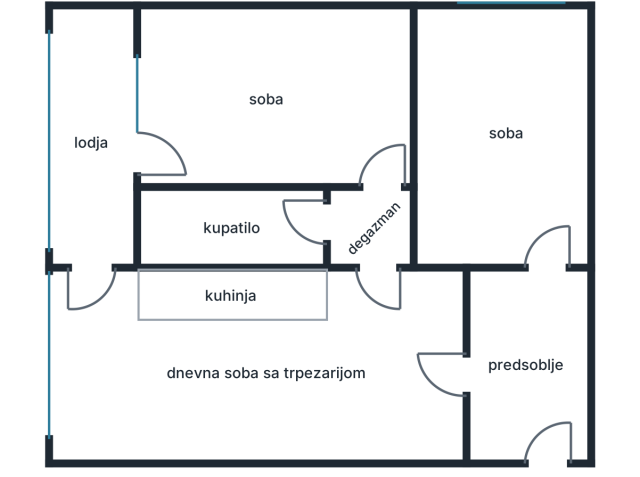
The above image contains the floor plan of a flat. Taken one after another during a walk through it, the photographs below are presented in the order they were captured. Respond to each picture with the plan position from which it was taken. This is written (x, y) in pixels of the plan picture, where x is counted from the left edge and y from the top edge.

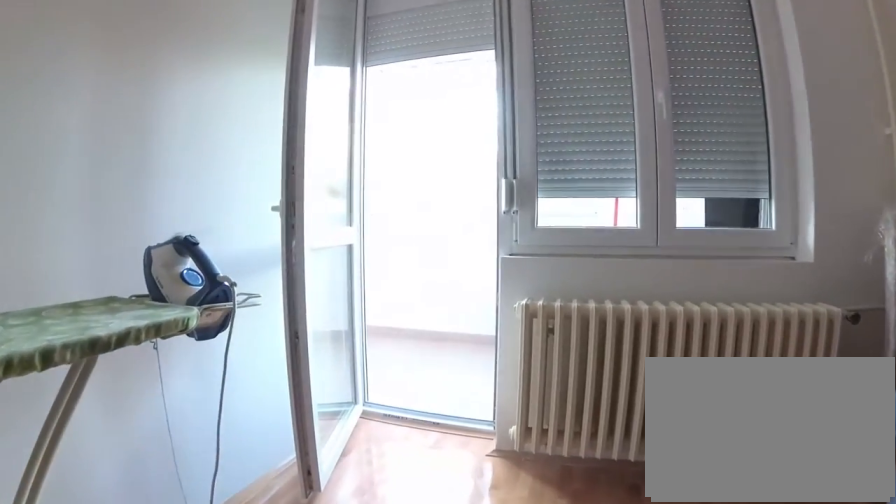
(310, 141)
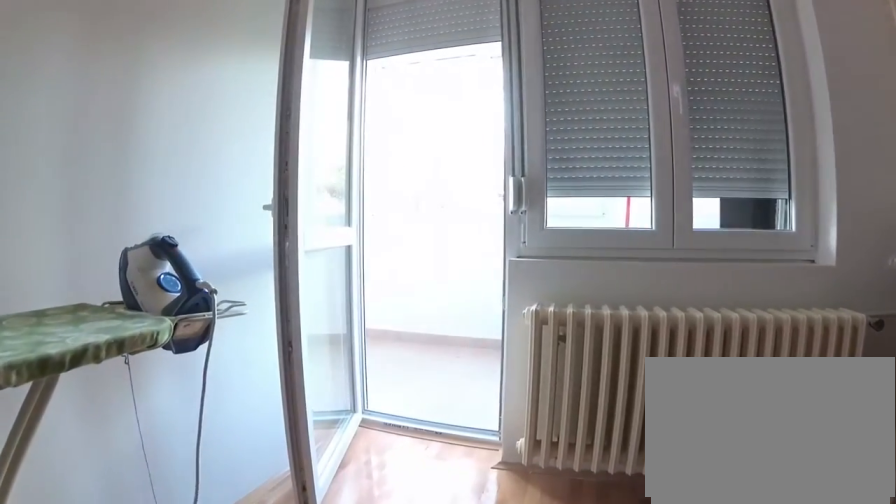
(300, 142)
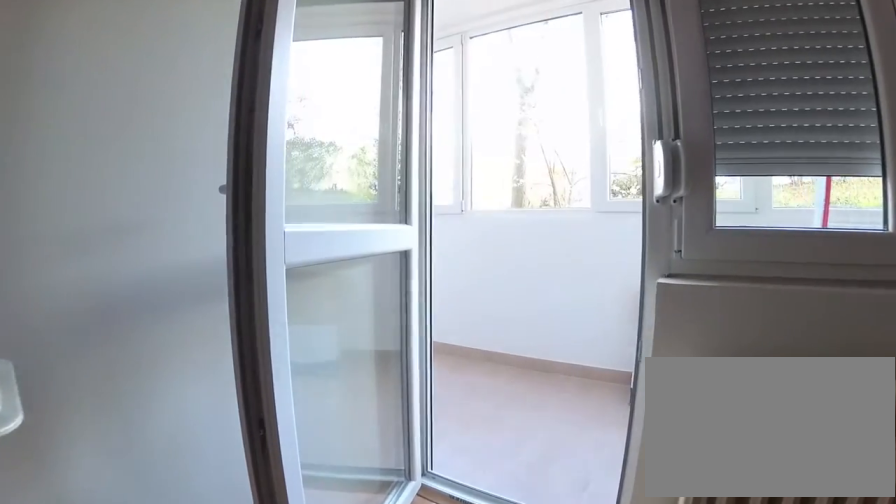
(244, 145)
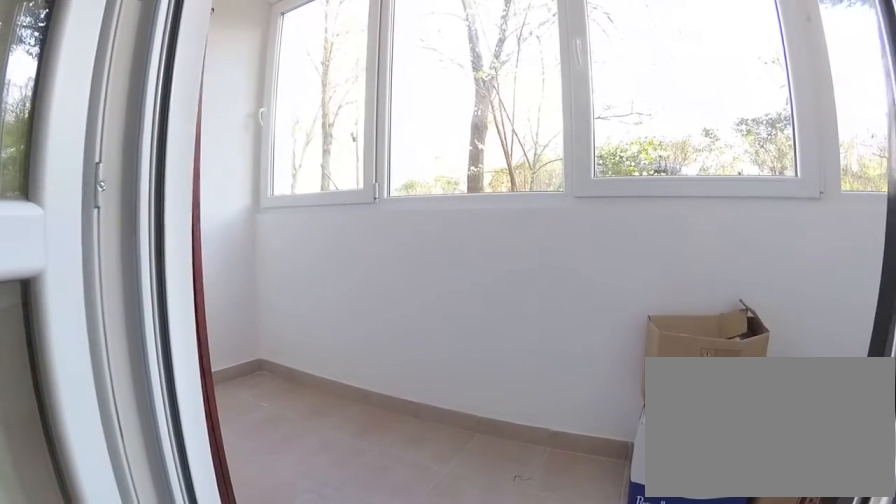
(156, 147)
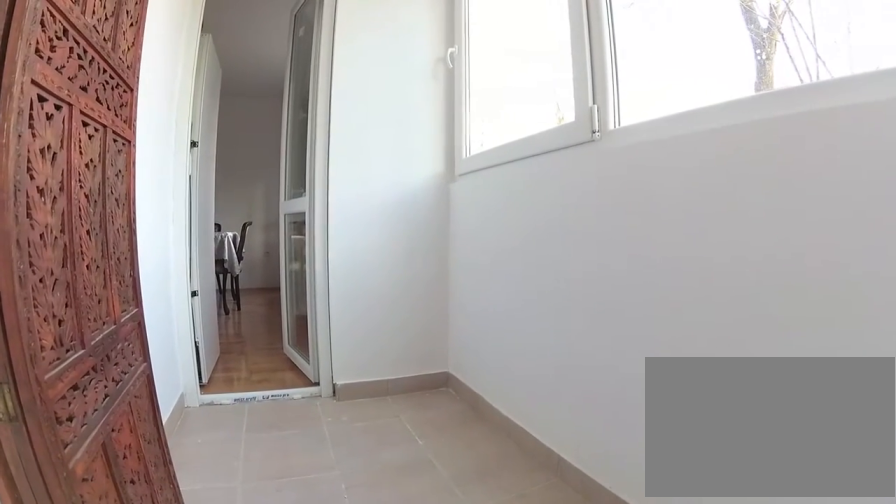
(109, 145)
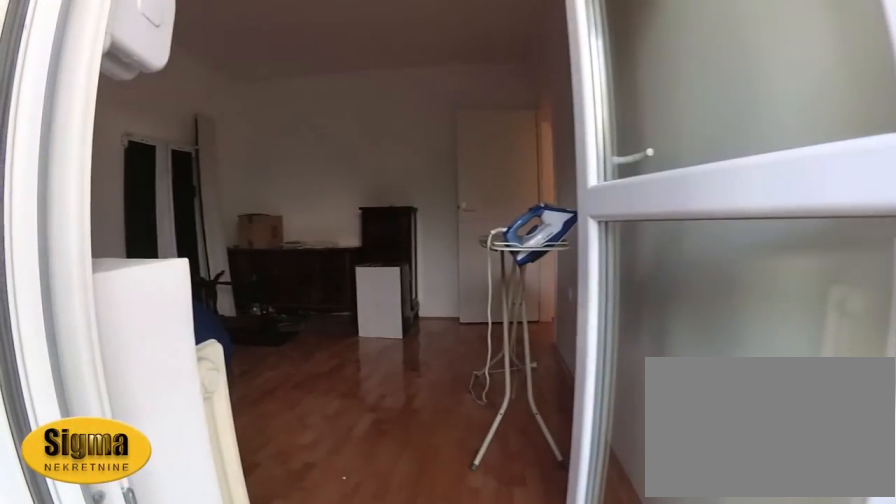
(101, 157)
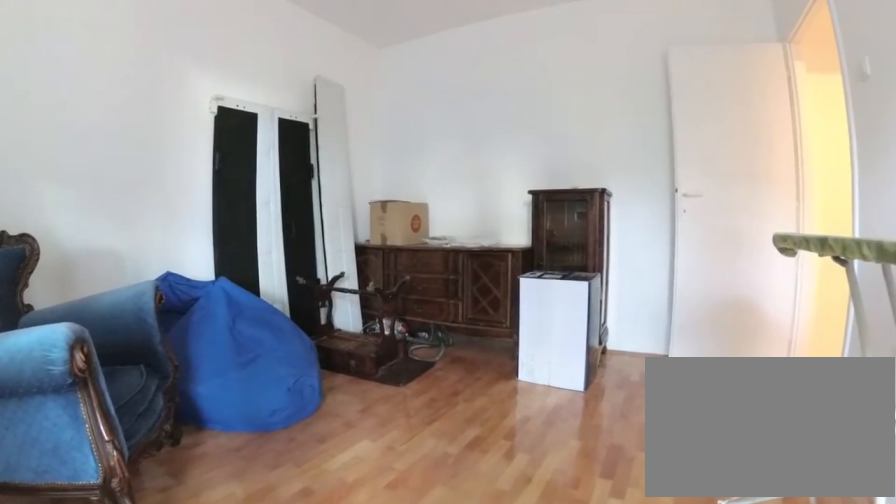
(165, 158)
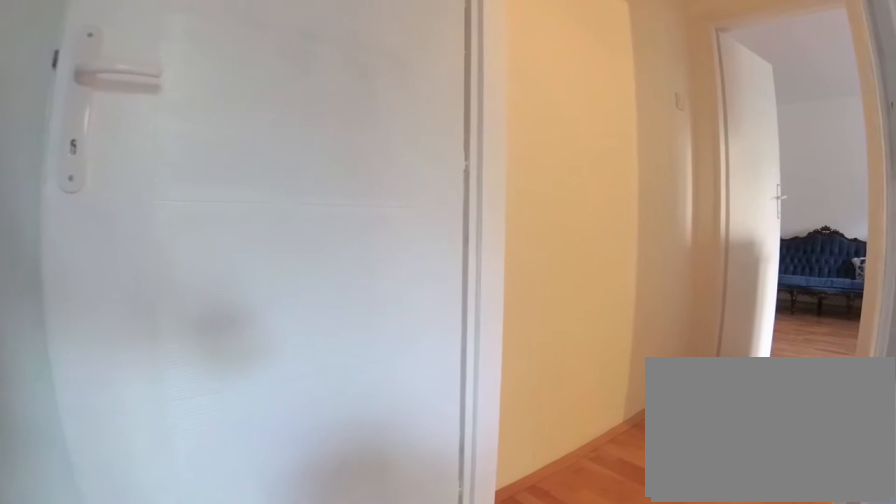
(313, 152)
